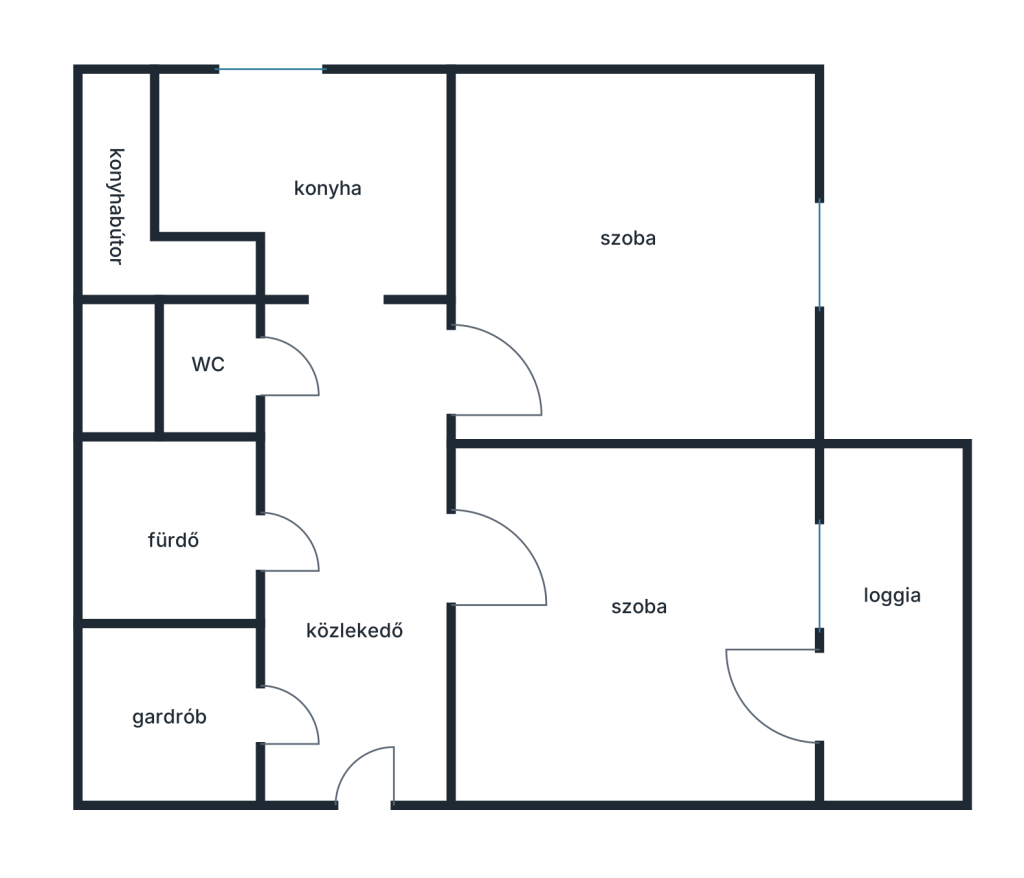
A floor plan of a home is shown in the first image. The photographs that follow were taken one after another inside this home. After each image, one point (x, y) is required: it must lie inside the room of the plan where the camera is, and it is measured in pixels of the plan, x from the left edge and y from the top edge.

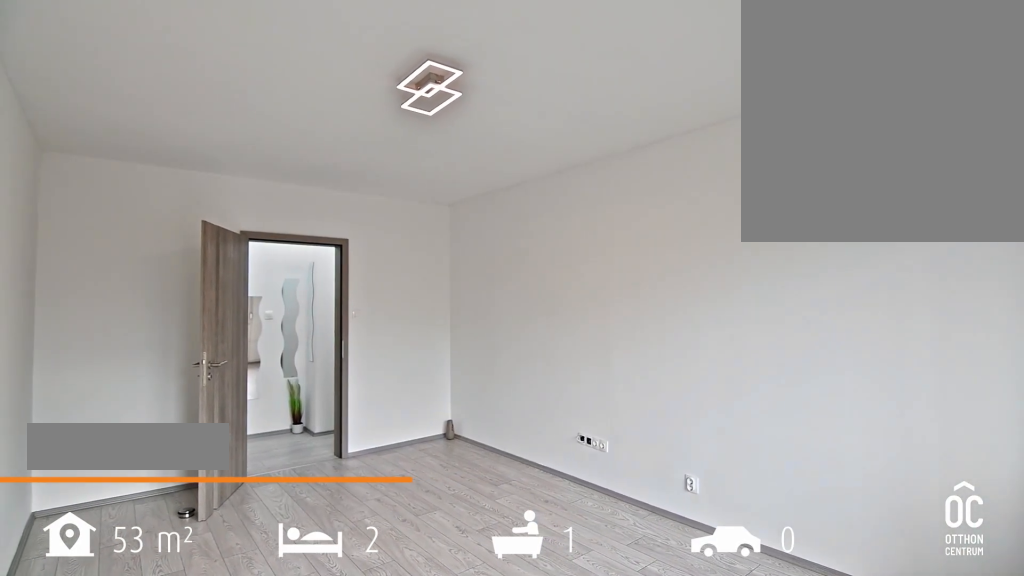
(653, 630)
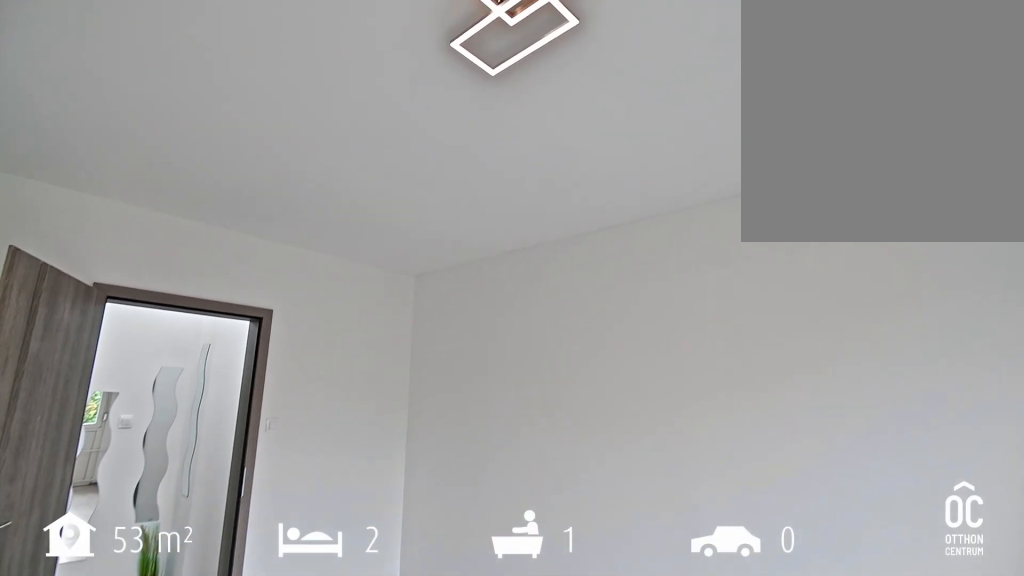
(653, 630)
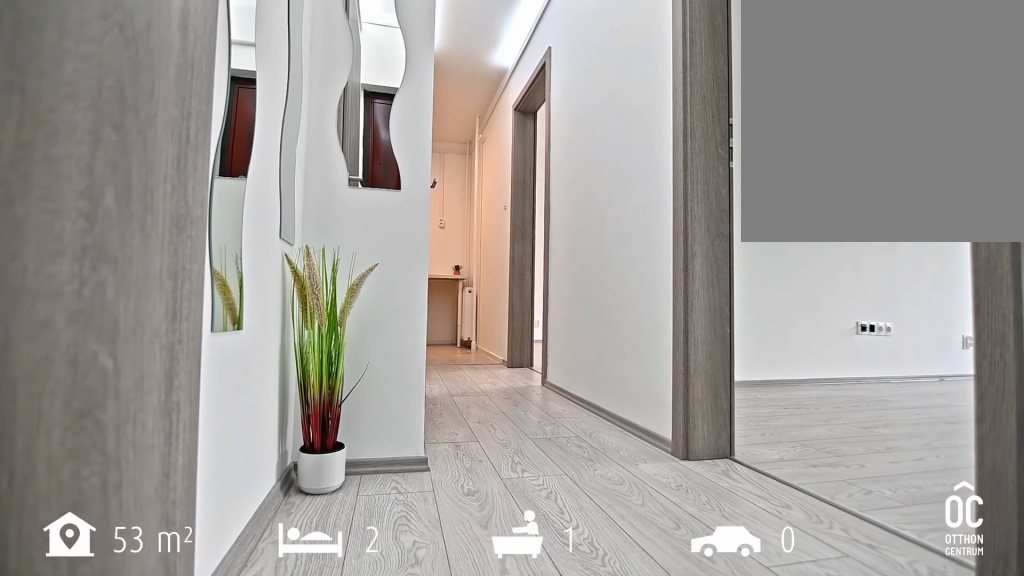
(364, 717)
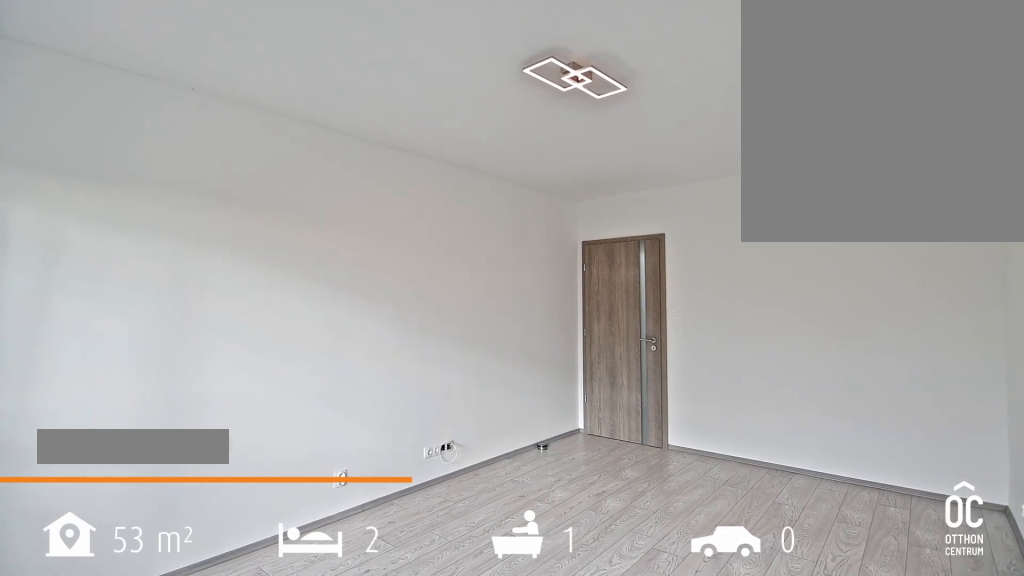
(627, 274)
